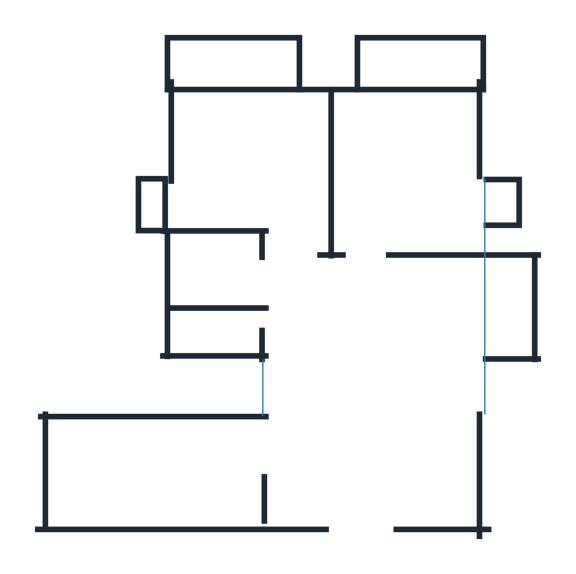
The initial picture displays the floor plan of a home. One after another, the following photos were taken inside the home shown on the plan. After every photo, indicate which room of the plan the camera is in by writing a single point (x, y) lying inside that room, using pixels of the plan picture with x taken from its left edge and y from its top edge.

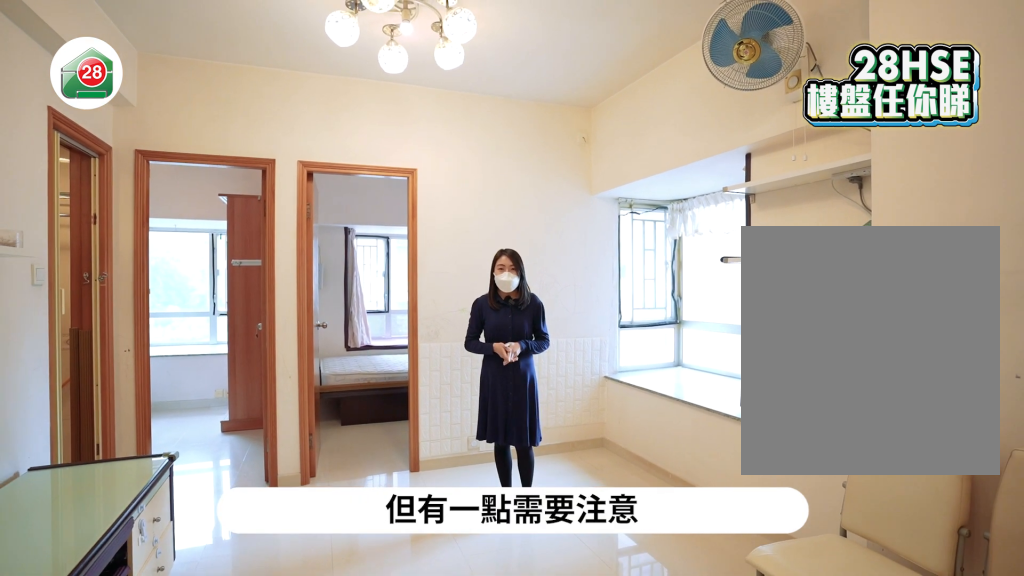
(376, 392)
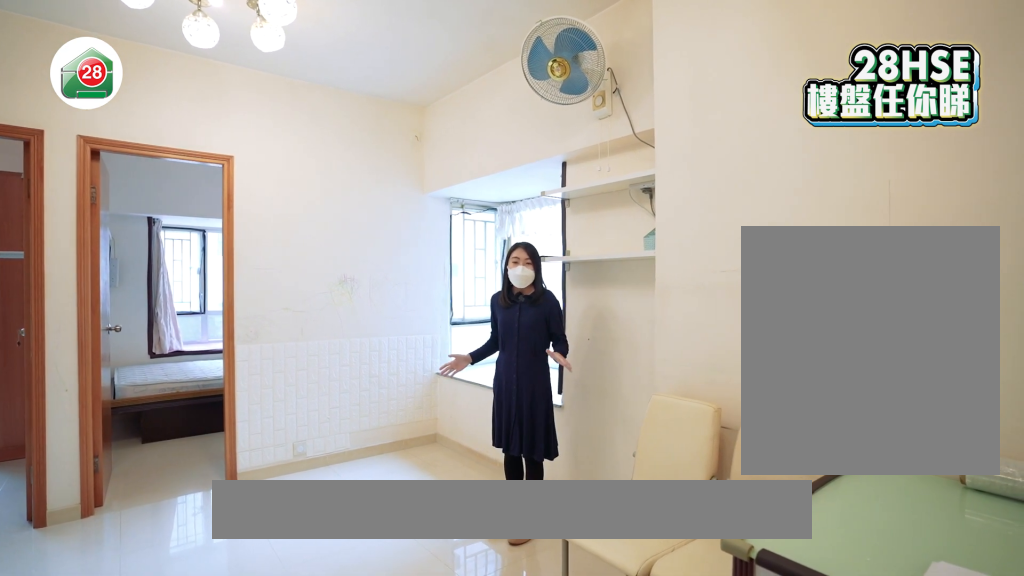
(376, 392)
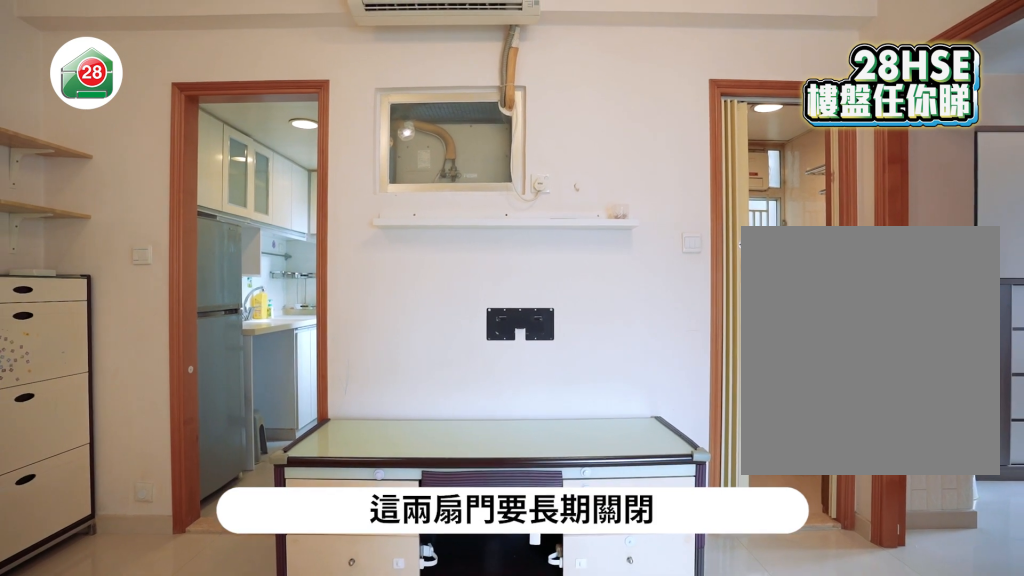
(375, 404)
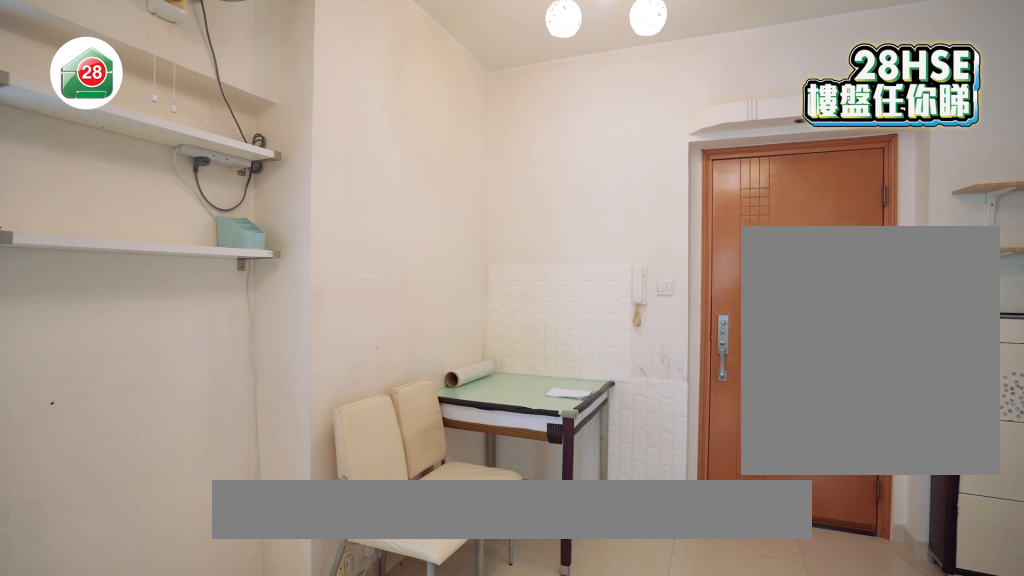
(375, 426)
